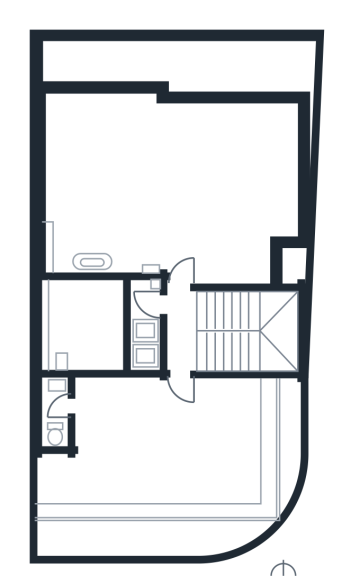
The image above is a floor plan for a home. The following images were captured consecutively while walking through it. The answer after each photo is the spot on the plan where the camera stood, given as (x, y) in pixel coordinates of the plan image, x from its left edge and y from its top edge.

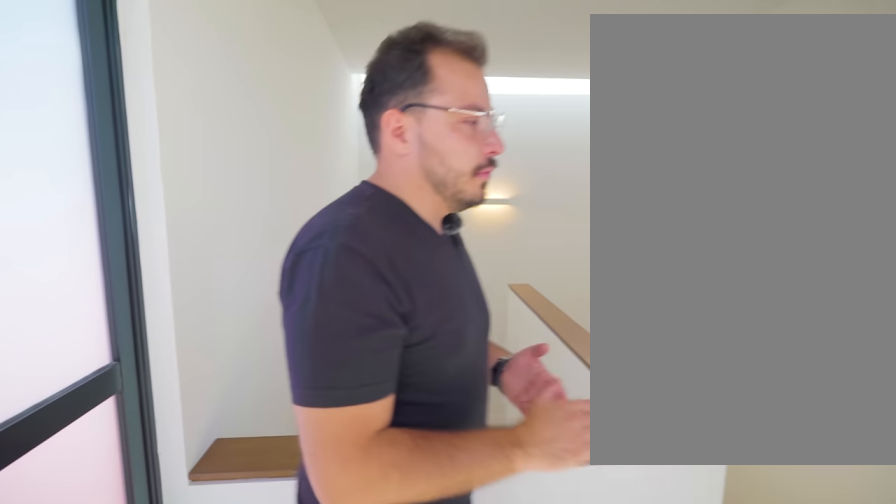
(176, 306)
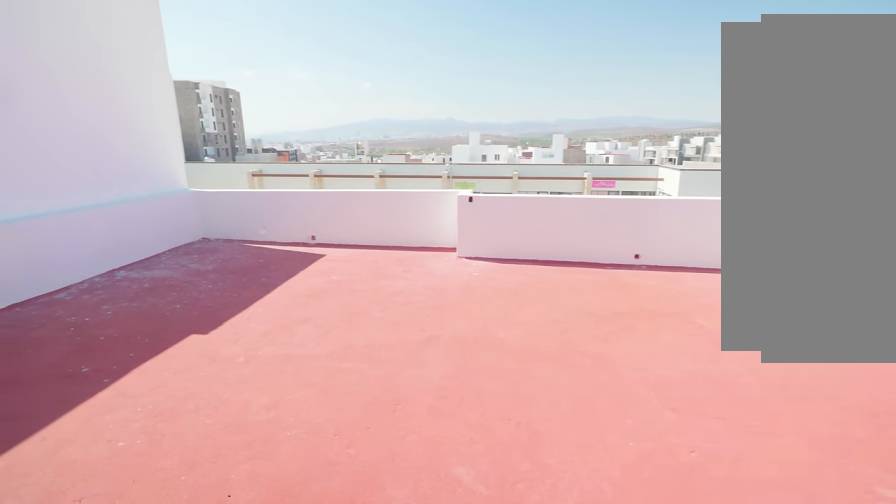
(180, 287)
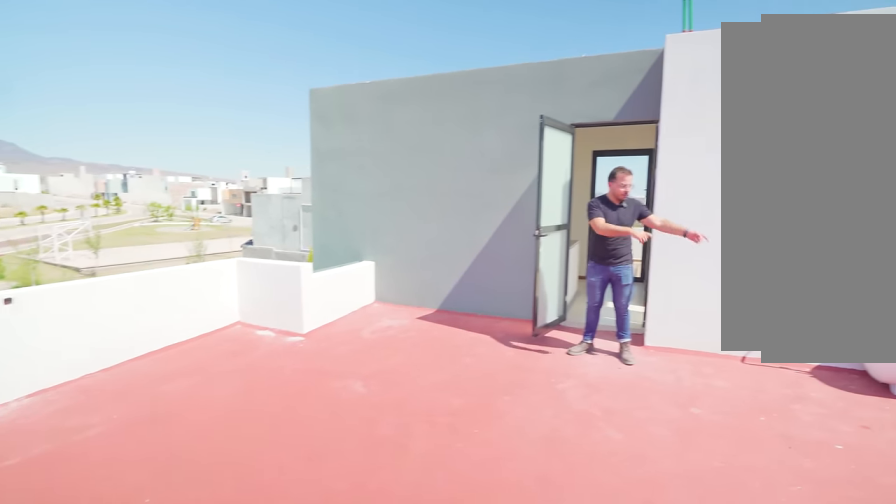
(186, 192)
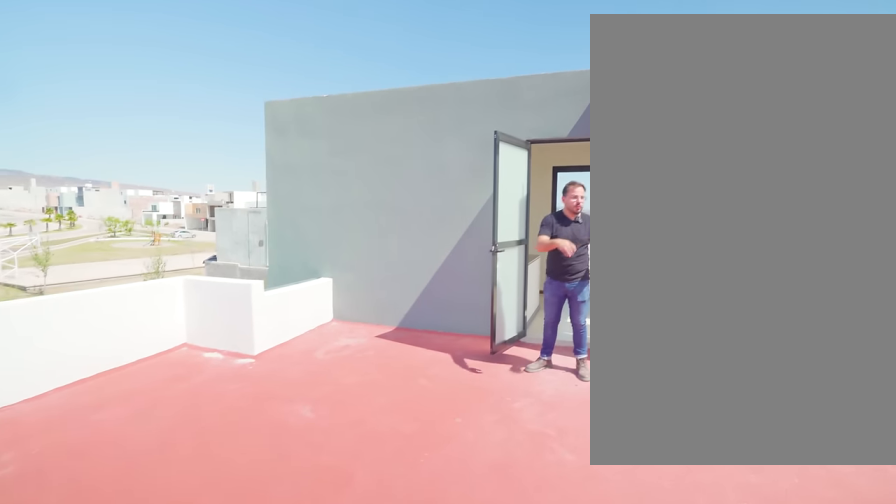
(185, 192)
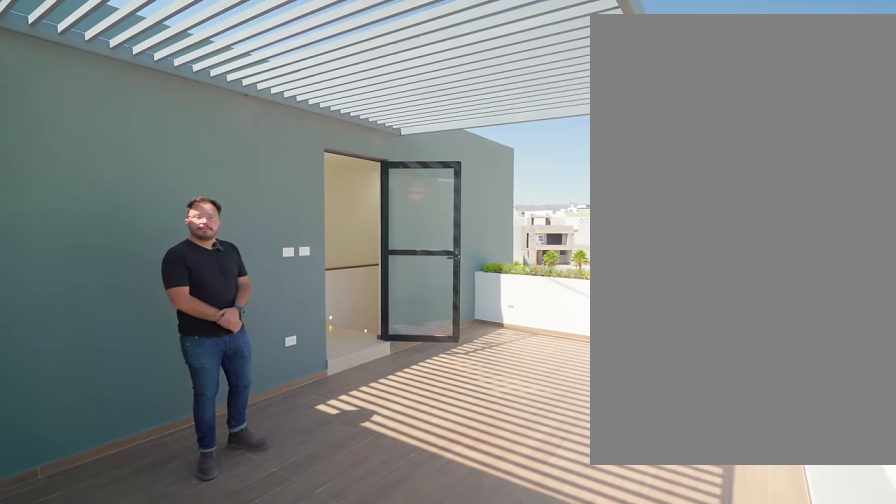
(63, 503)
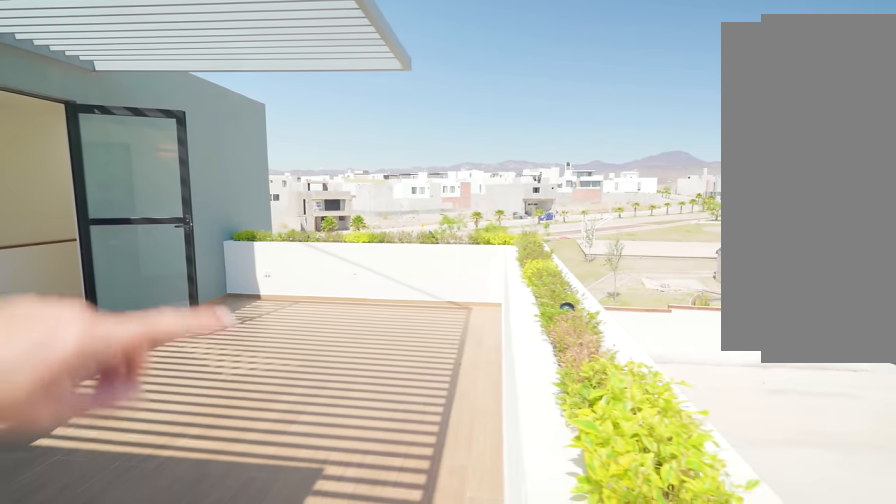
(56, 500)
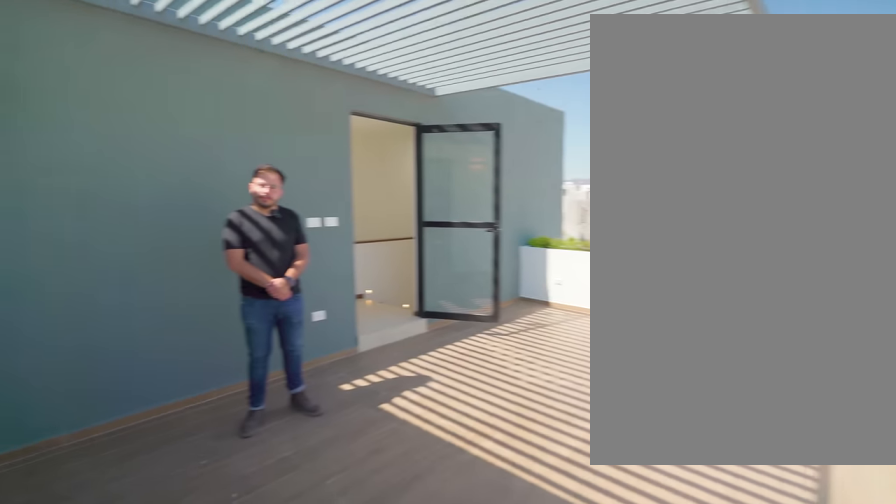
(56, 501)
